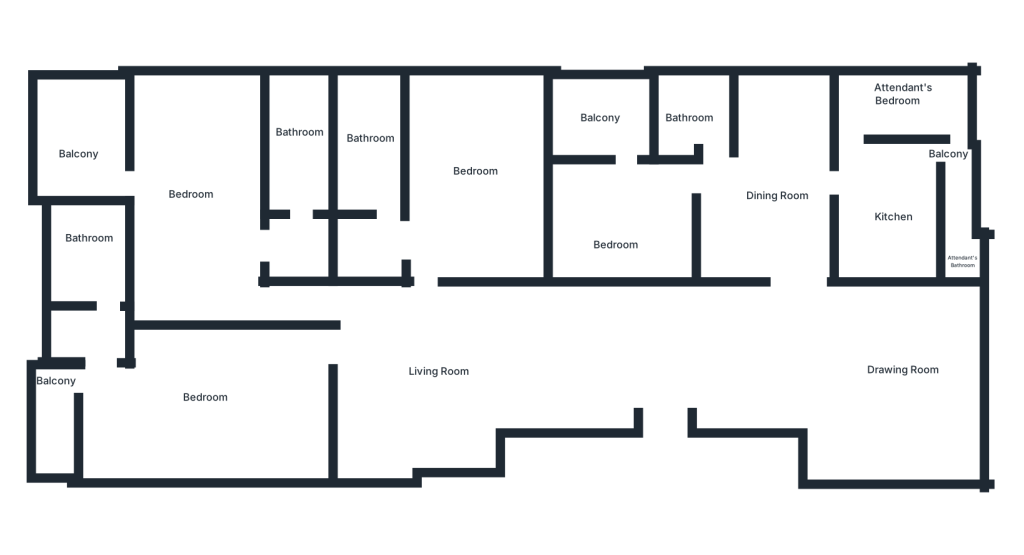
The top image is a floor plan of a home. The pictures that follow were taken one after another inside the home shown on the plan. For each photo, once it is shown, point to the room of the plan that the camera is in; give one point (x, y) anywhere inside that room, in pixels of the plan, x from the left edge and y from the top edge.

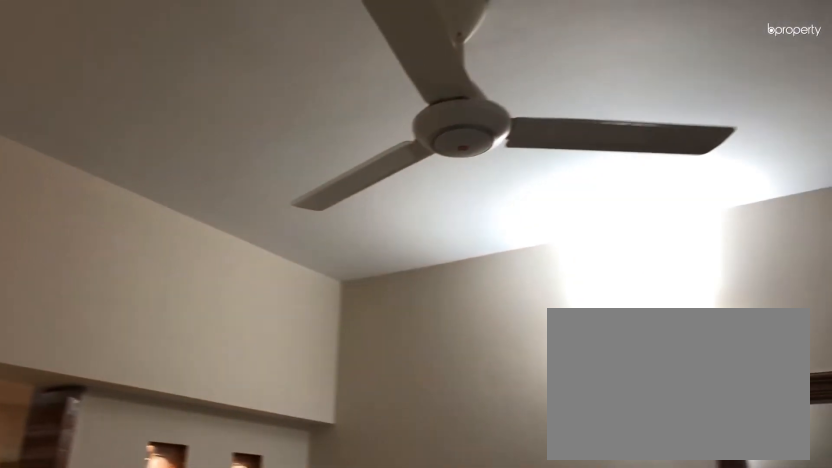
(782, 187)
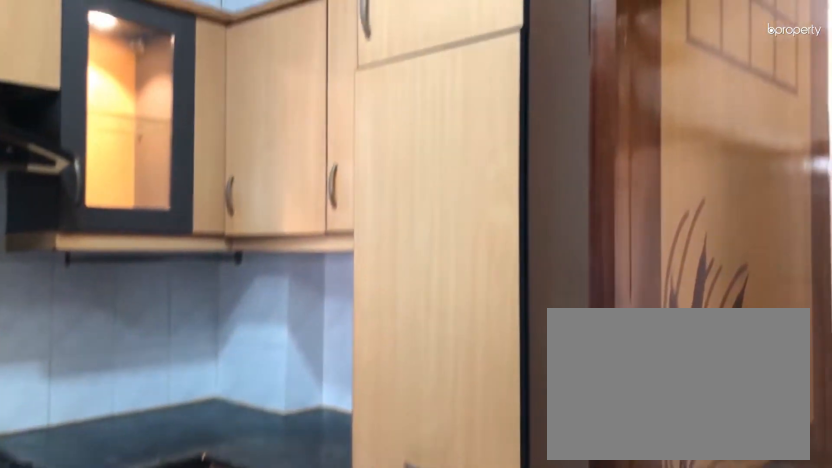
(878, 195)
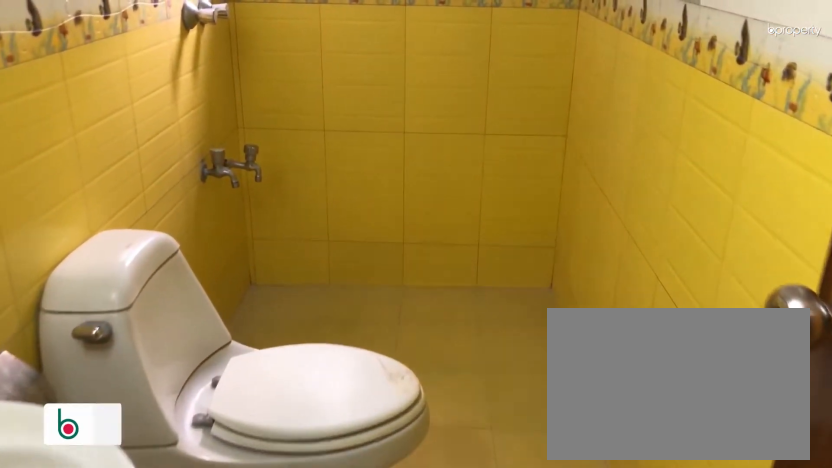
(374, 145)
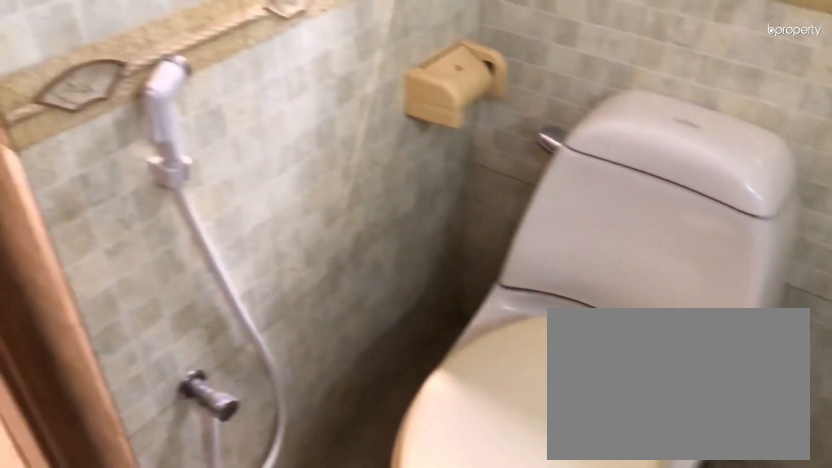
(96, 251)
